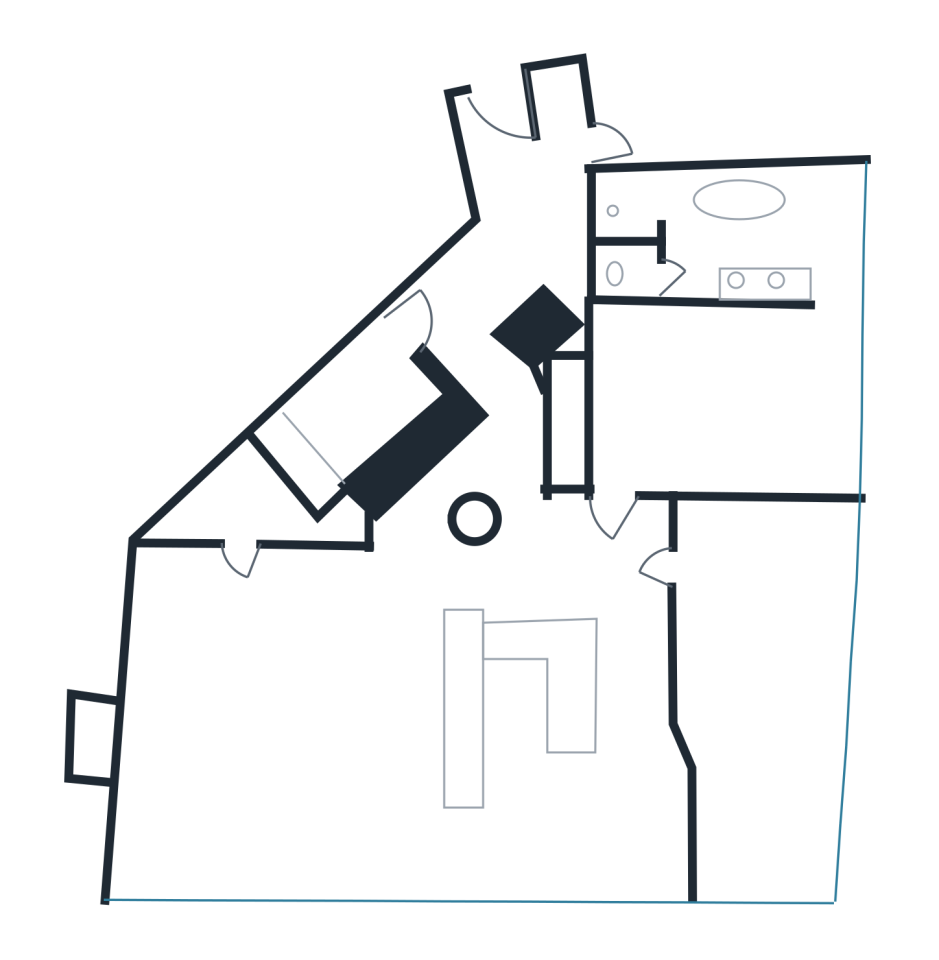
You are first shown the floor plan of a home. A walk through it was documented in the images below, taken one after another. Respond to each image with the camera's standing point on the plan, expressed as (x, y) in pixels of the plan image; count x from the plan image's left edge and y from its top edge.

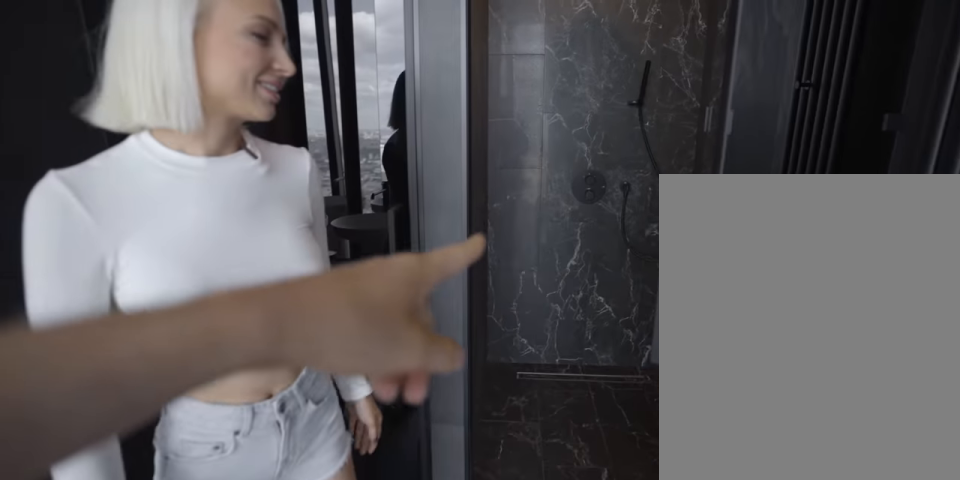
(728, 206)
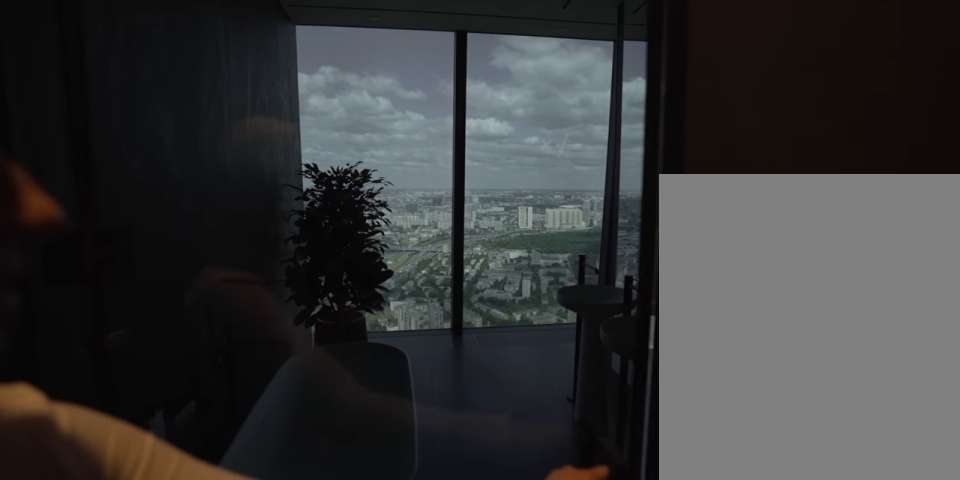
(615, 207)
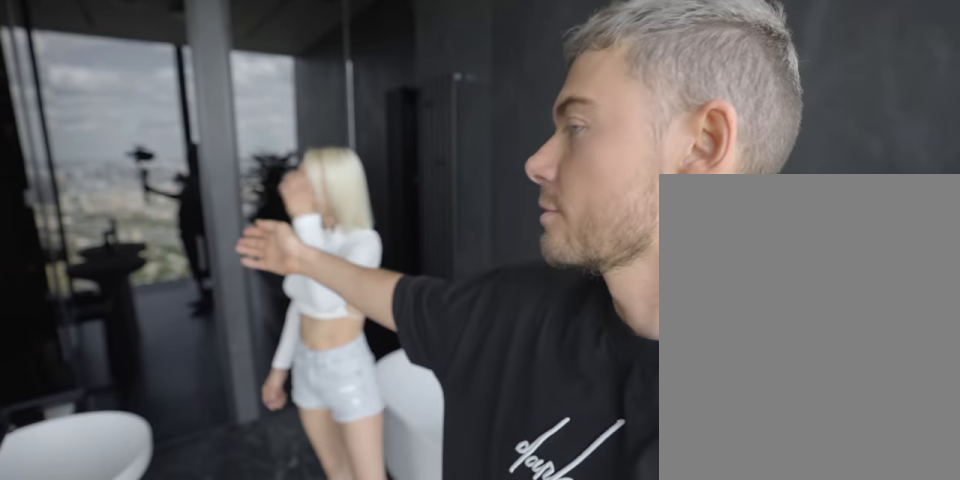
(721, 249)
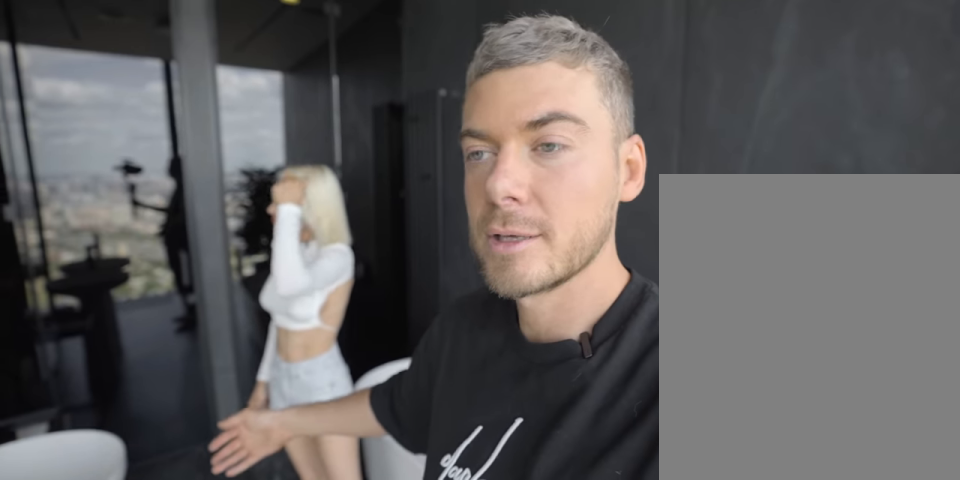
(722, 250)
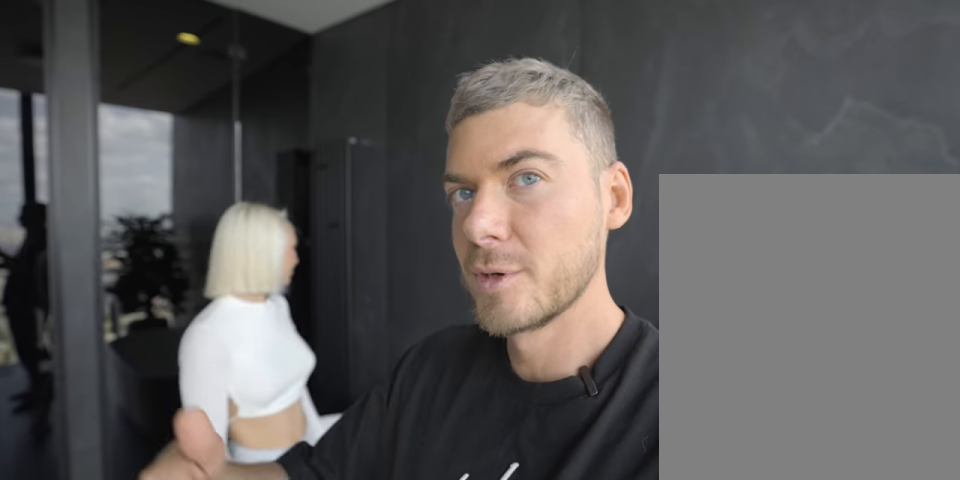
(722, 250)
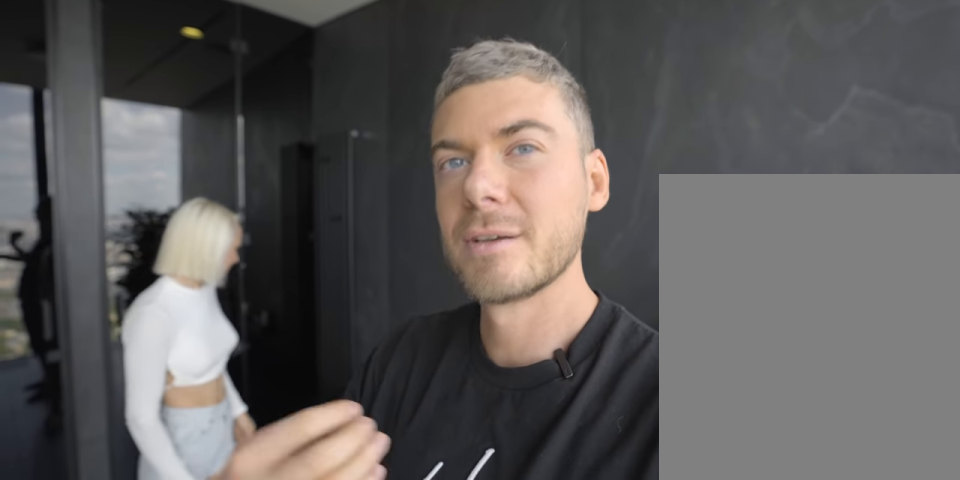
(722, 250)
